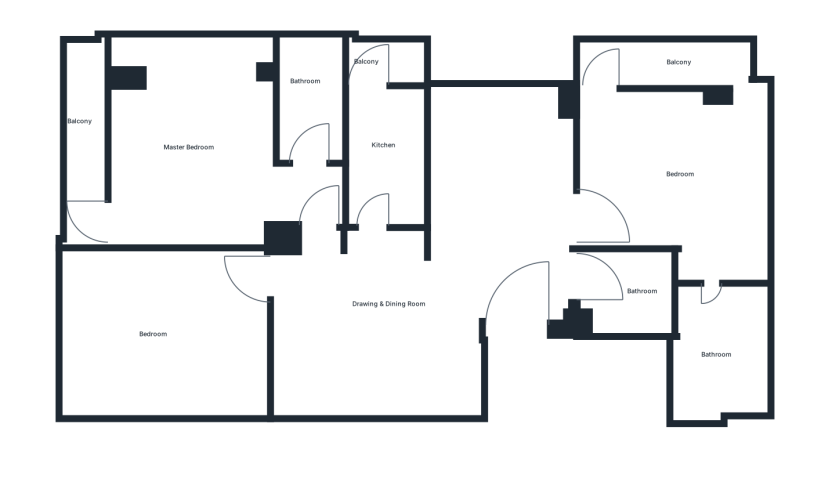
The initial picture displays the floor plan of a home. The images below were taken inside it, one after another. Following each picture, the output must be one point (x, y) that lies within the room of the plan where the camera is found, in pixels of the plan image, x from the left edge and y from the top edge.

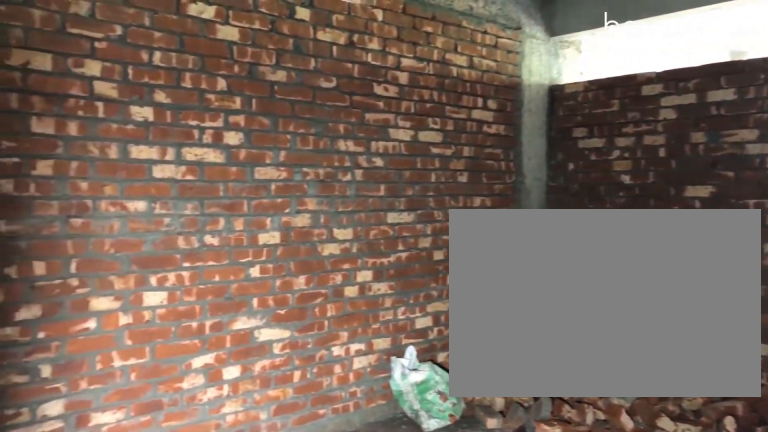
(457, 273)
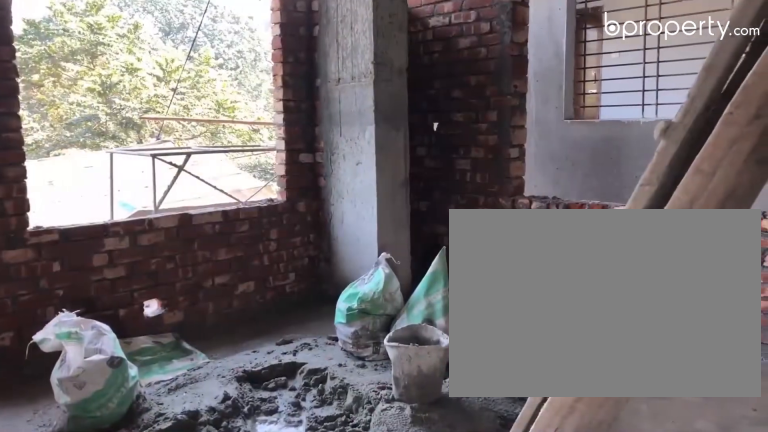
(188, 134)
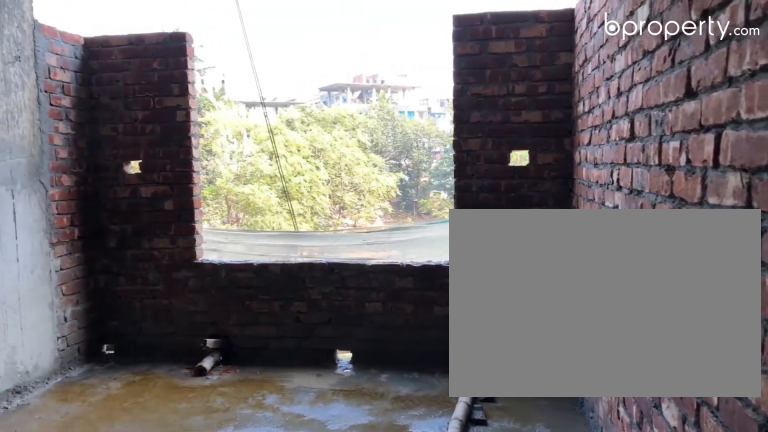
(162, 324)
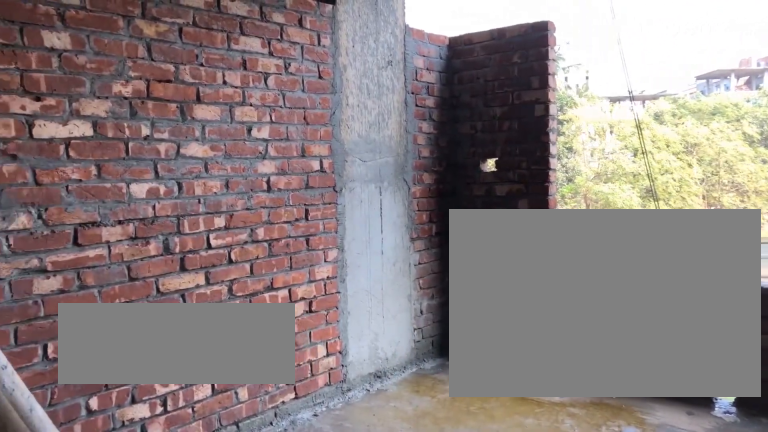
(162, 324)
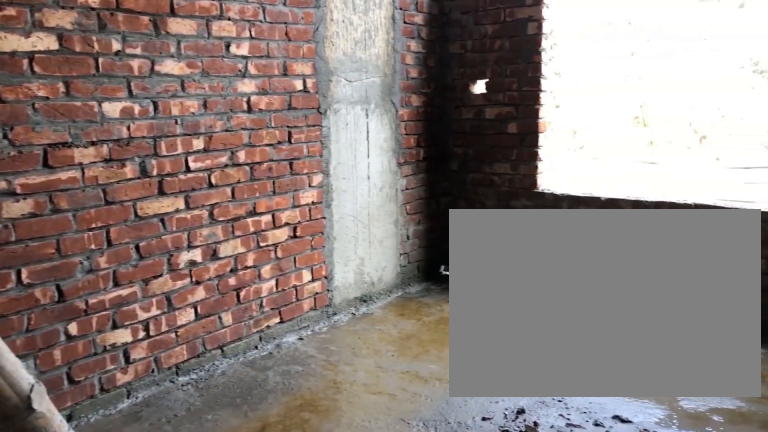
(162, 324)
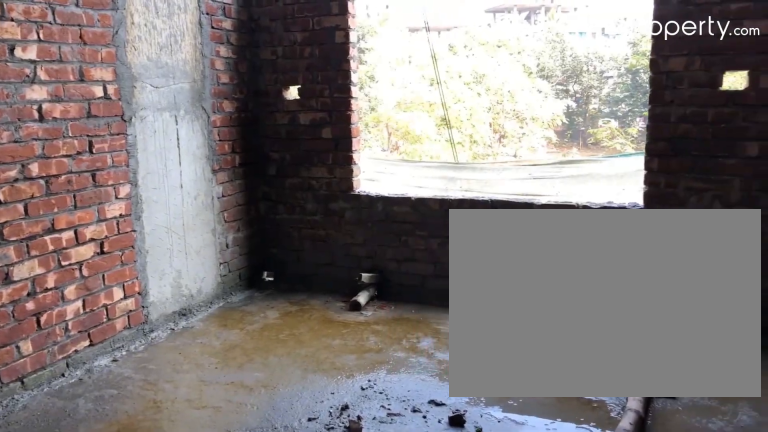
(162, 324)
